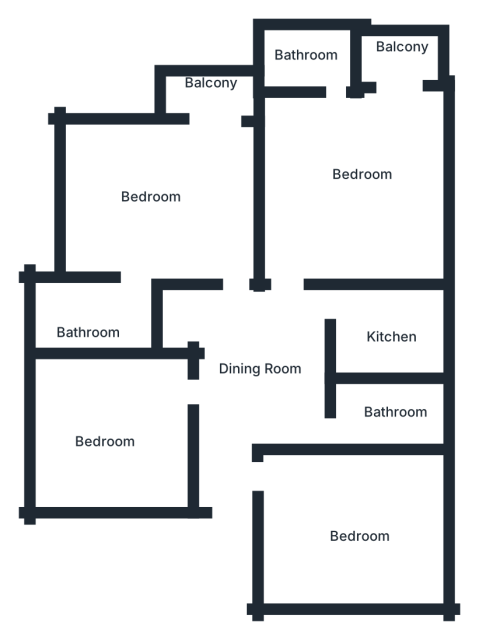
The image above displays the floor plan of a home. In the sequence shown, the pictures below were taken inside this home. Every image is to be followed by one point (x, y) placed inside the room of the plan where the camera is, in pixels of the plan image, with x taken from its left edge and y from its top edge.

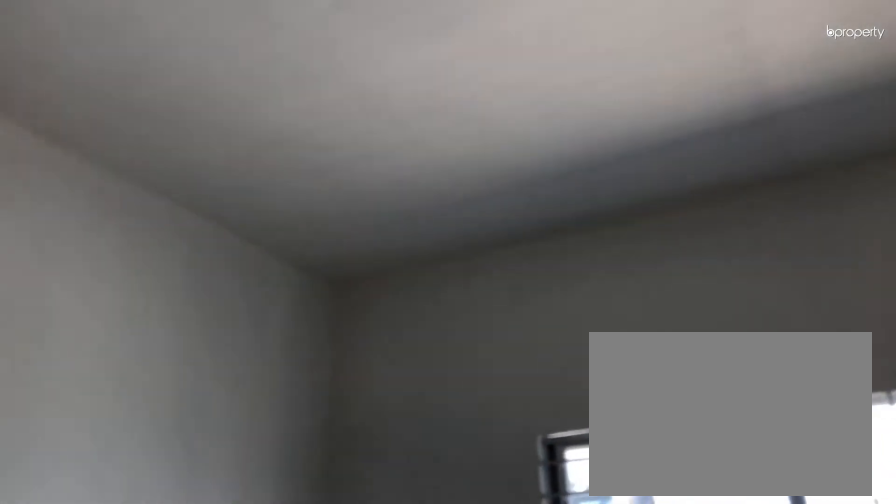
(346, 535)
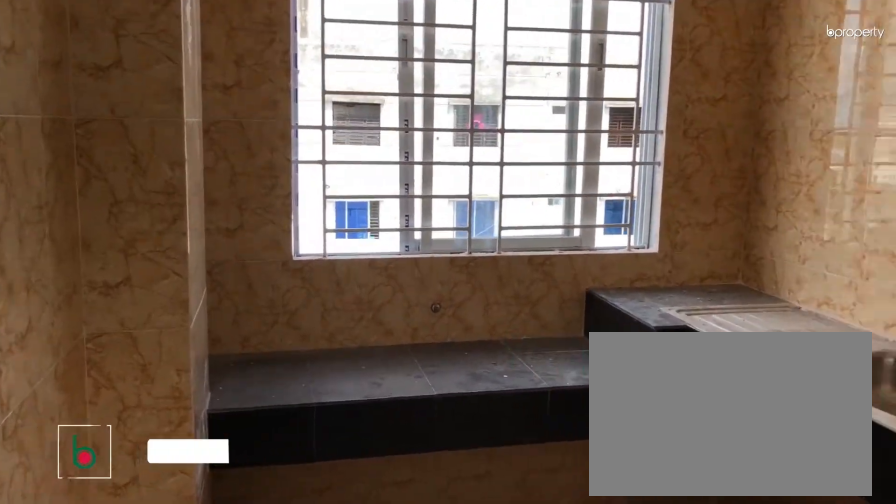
(383, 335)
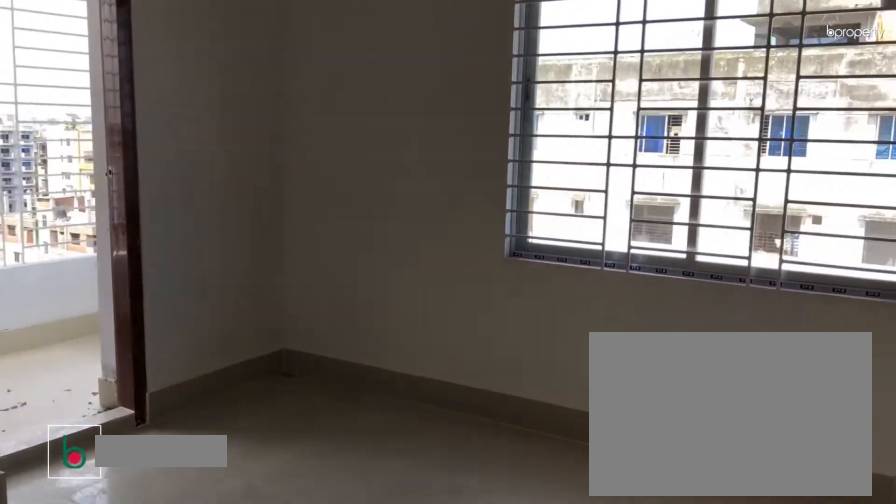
(352, 164)
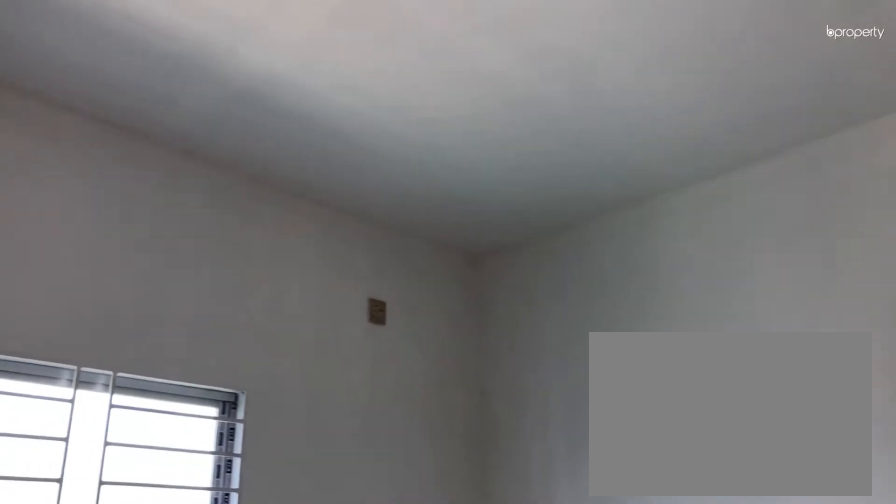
(352, 165)
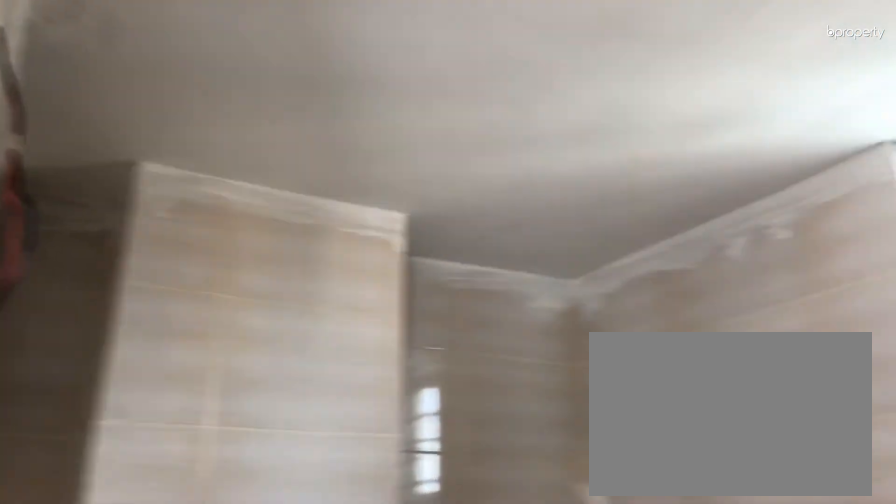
(302, 57)
